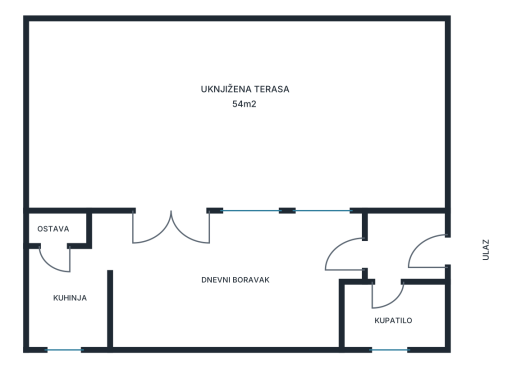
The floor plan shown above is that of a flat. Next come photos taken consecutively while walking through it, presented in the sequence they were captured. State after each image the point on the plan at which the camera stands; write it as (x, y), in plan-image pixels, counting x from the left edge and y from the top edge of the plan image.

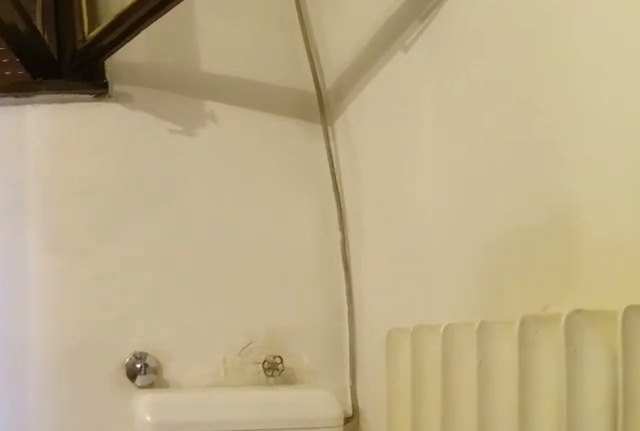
(359, 283)
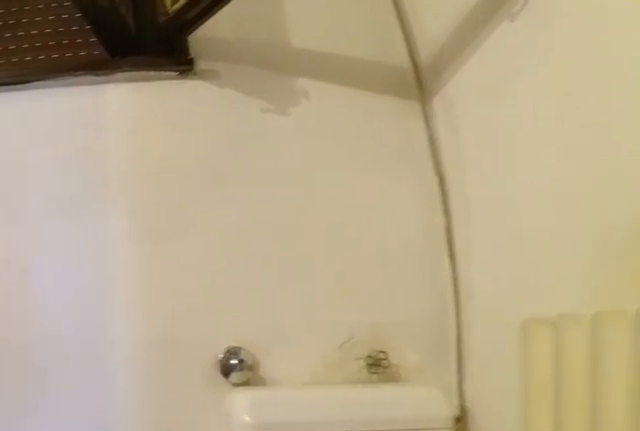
(356, 286)
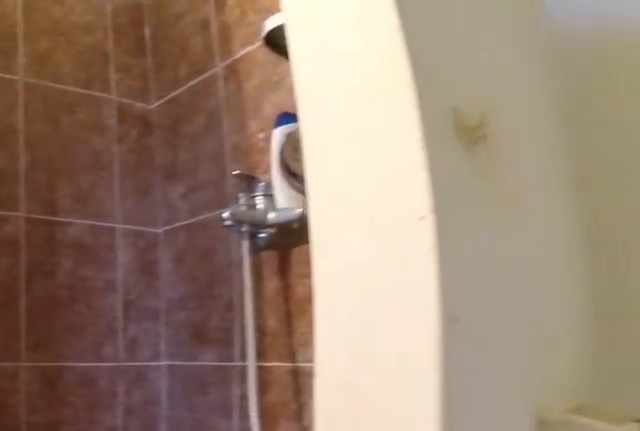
(352, 301)
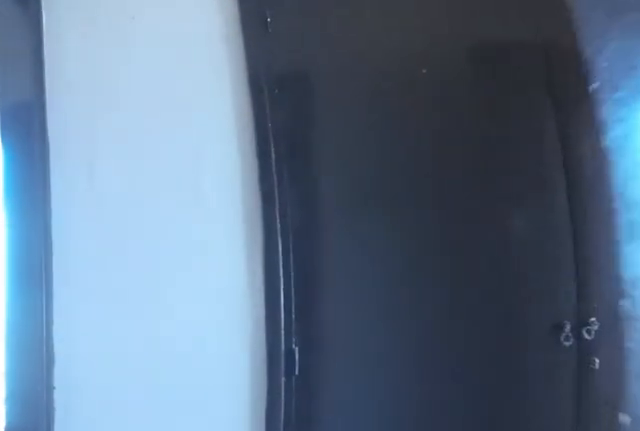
(378, 295)
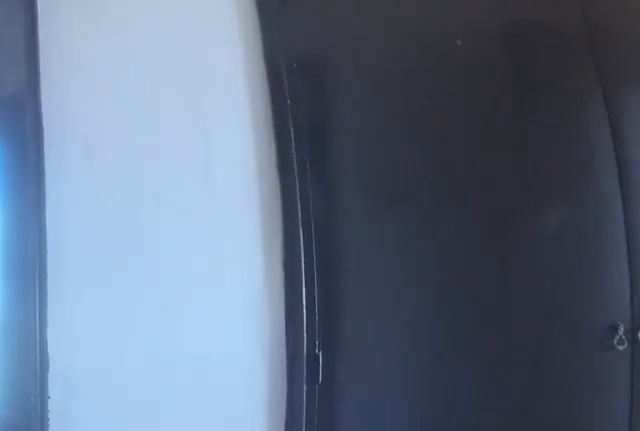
(381, 286)
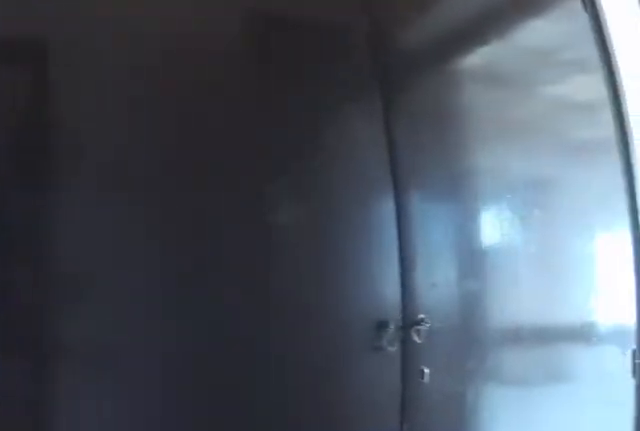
(382, 270)
